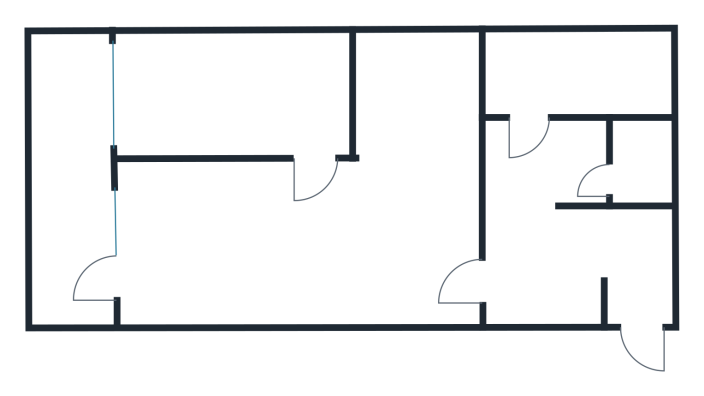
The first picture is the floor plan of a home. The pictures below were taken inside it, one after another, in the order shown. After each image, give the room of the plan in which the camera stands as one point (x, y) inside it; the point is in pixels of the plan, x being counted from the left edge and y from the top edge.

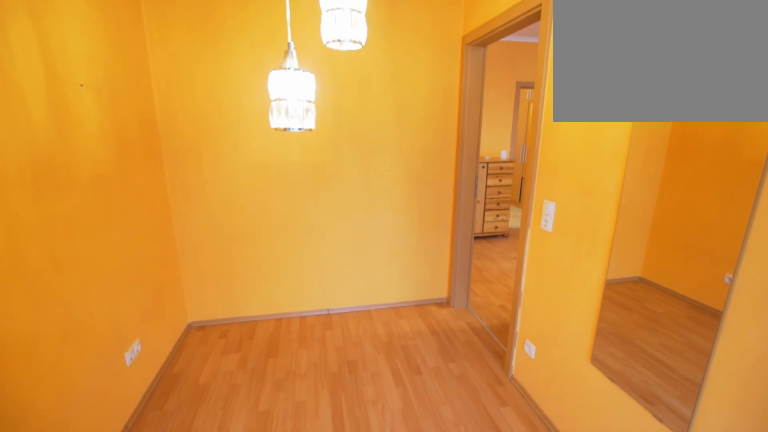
(238, 98)
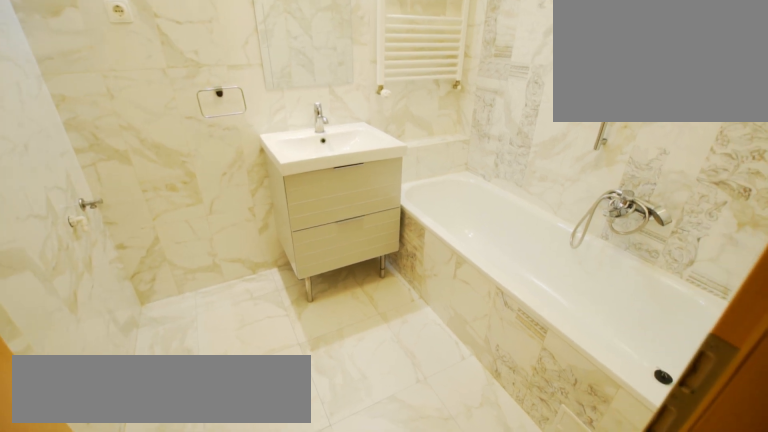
(569, 63)
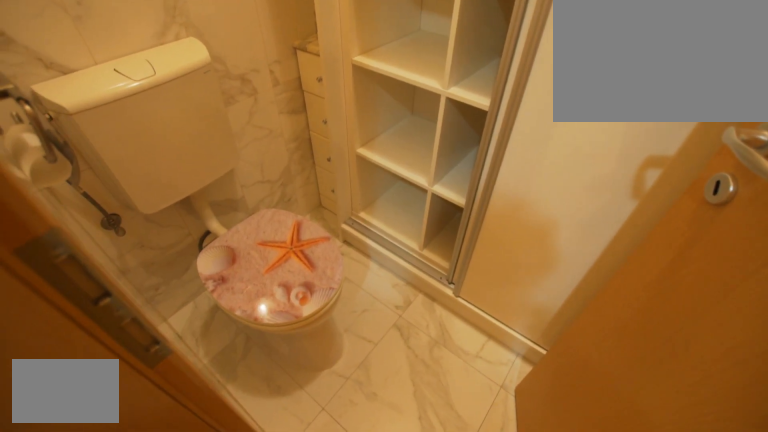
(643, 154)
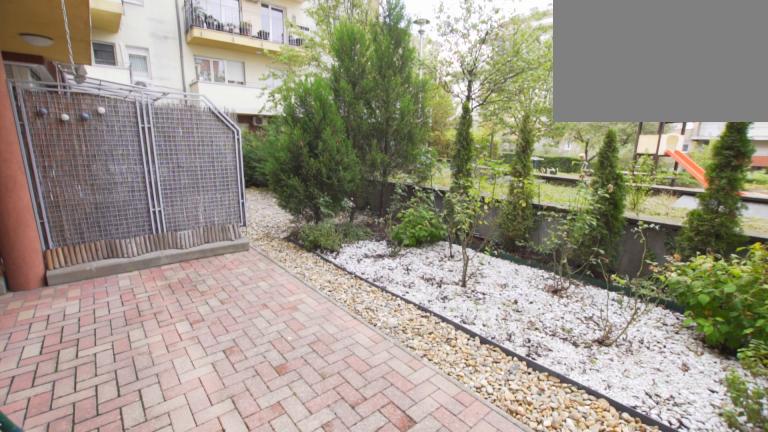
(70, 188)
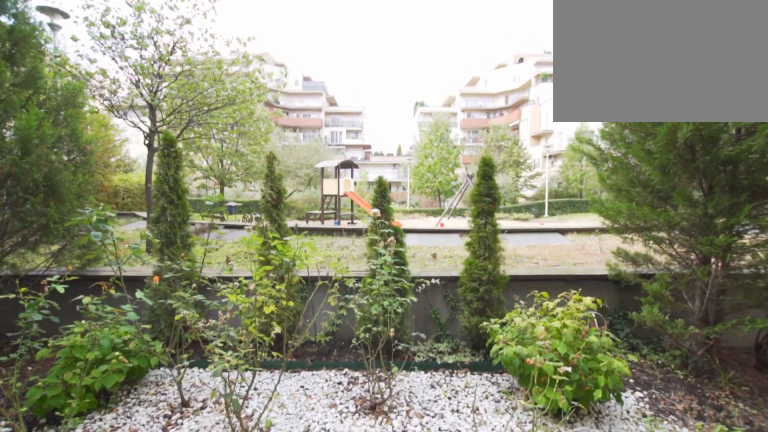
(70, 190)
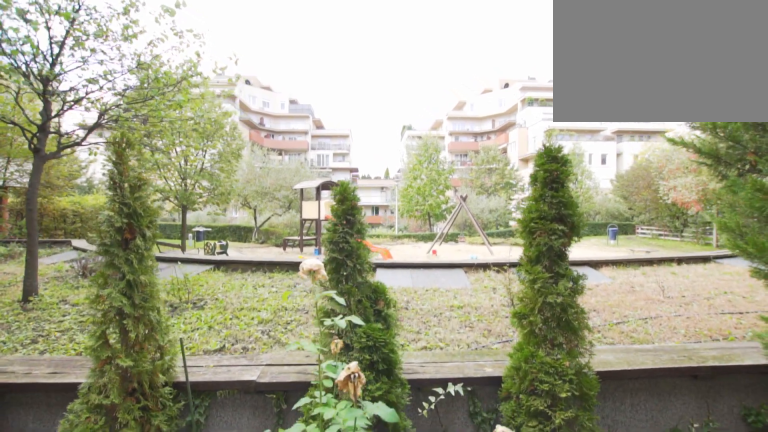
(70, 188)
